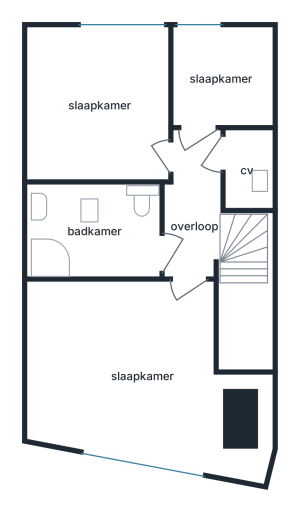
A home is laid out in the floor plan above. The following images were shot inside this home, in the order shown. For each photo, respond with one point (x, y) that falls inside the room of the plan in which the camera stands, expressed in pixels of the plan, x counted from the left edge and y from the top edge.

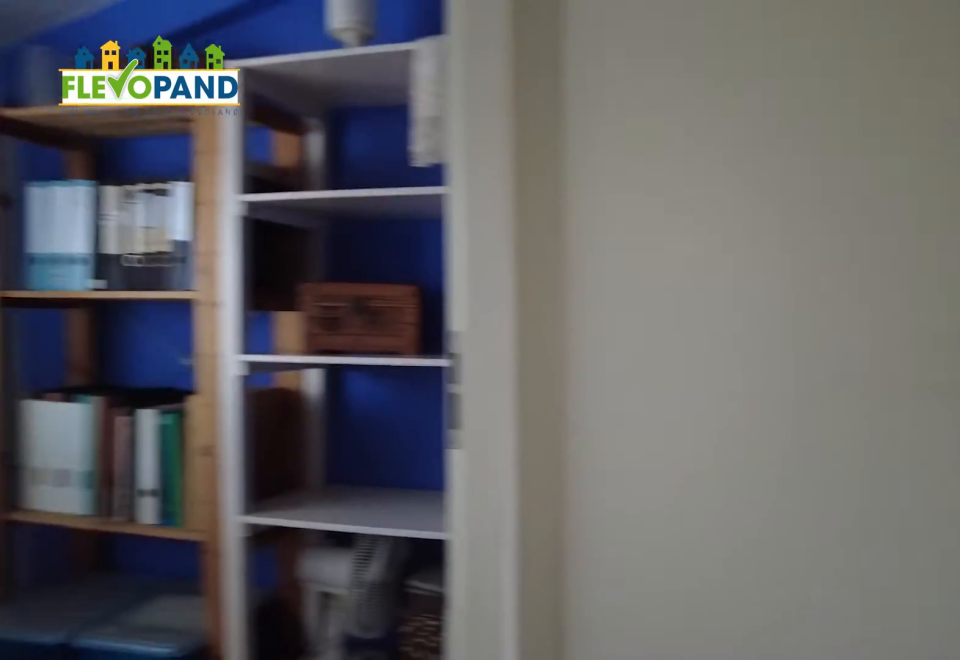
(193, 204)
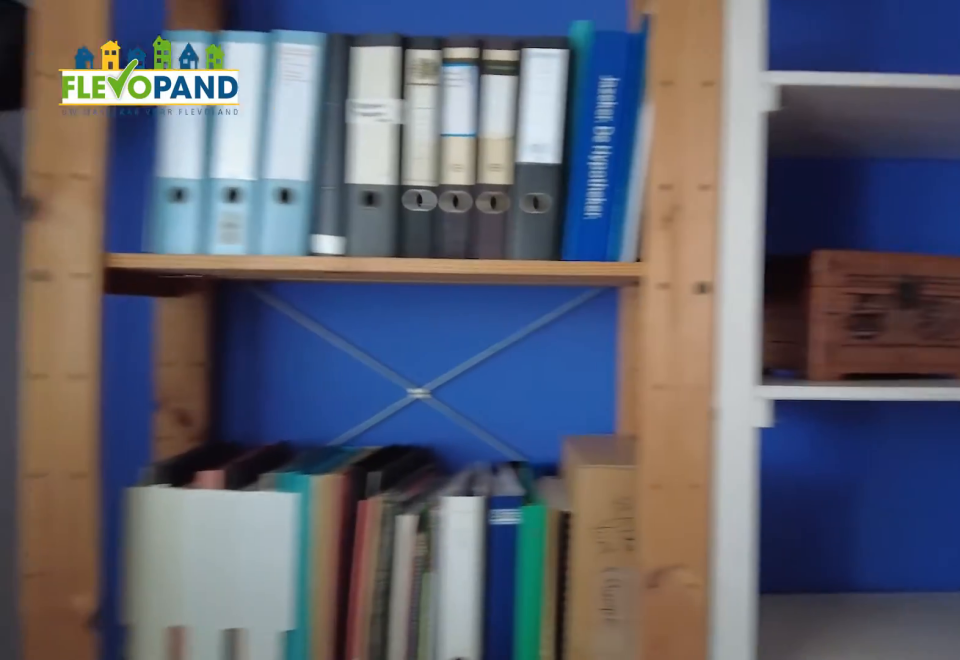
(219, 77)
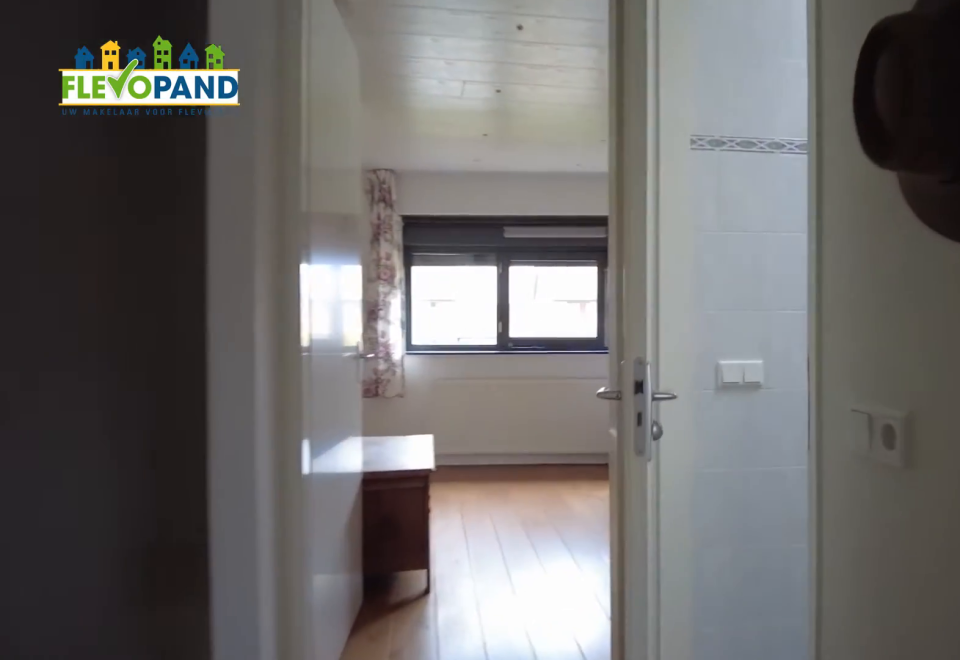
(192, 203)
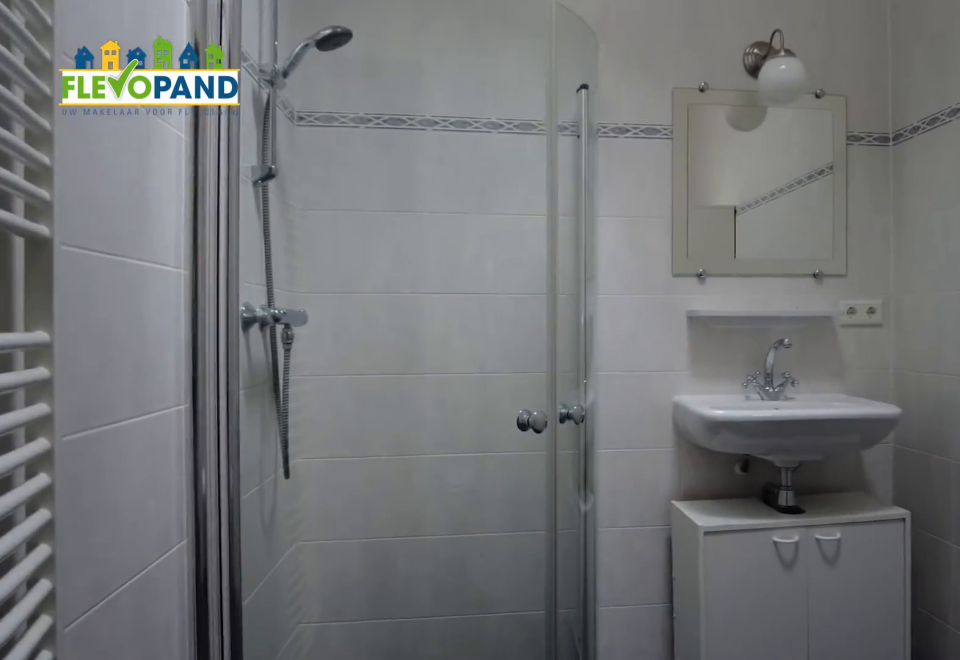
(48, 259)
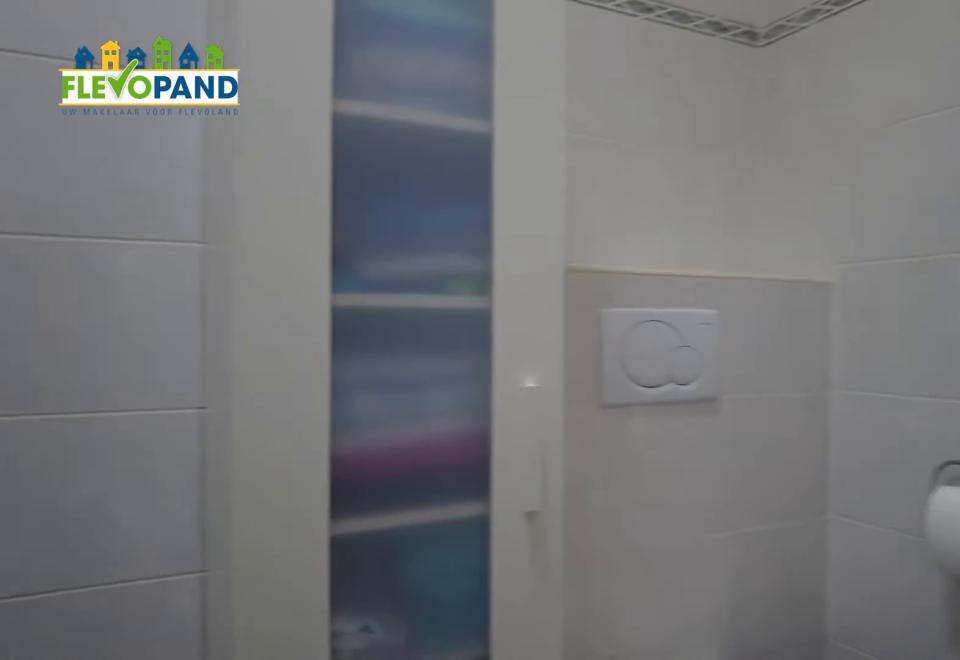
(48, 259)
